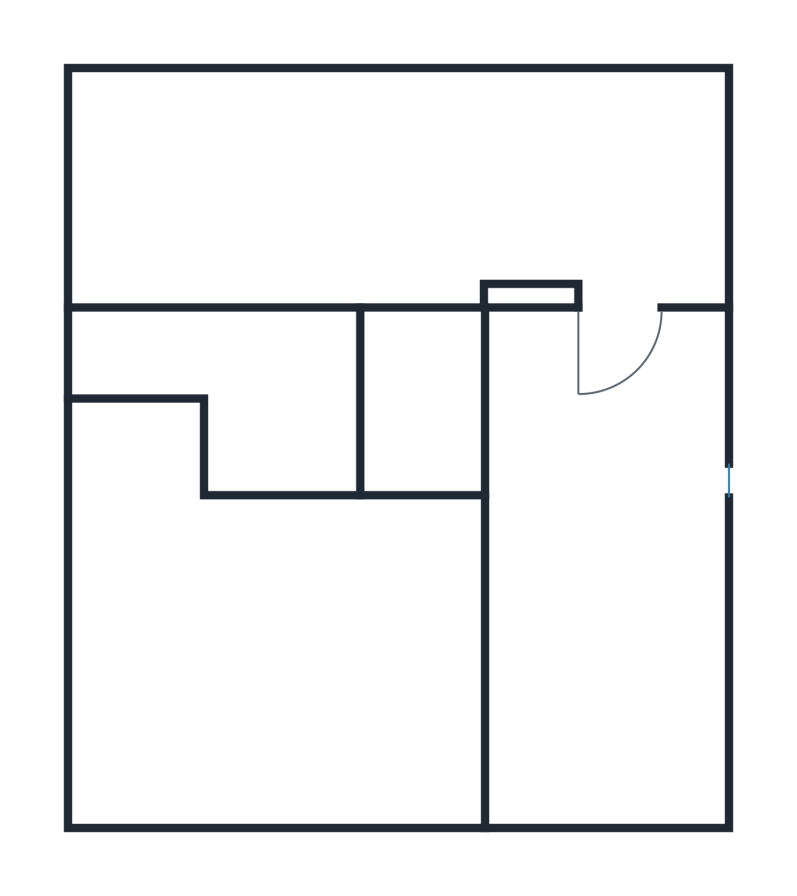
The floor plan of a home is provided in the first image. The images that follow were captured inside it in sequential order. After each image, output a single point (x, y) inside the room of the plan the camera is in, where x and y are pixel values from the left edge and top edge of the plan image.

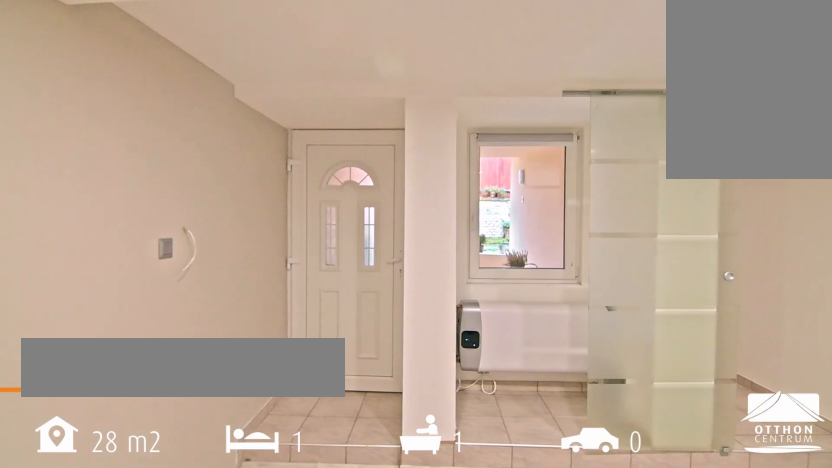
(355, 194)
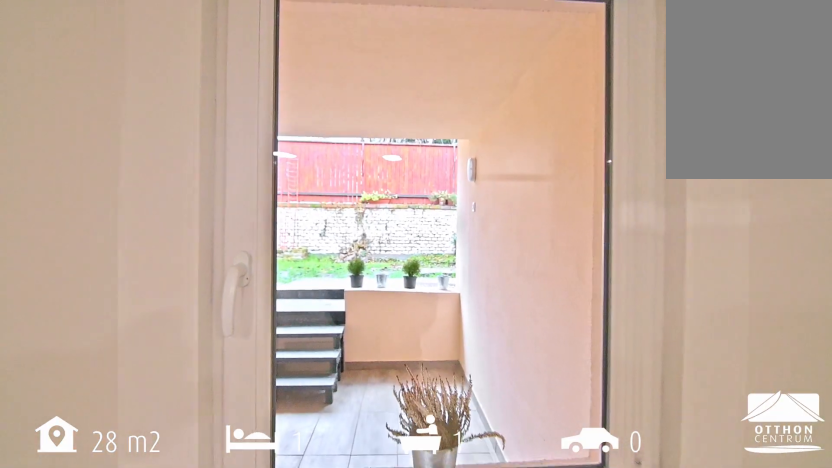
(355, 194)
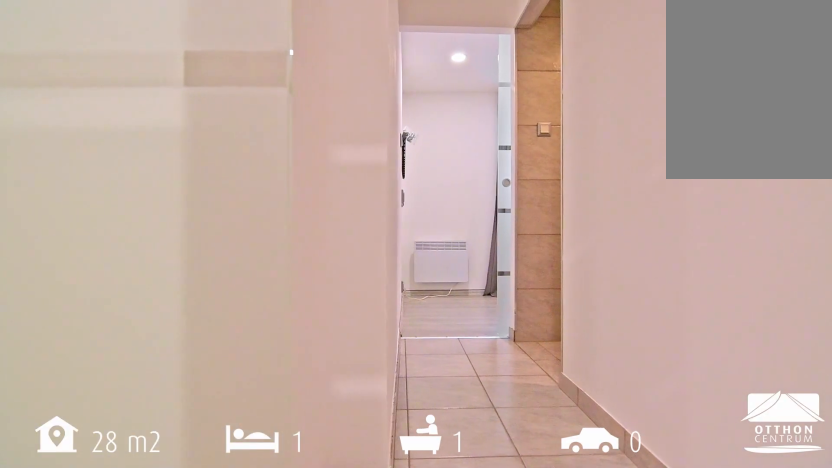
(430, 403)
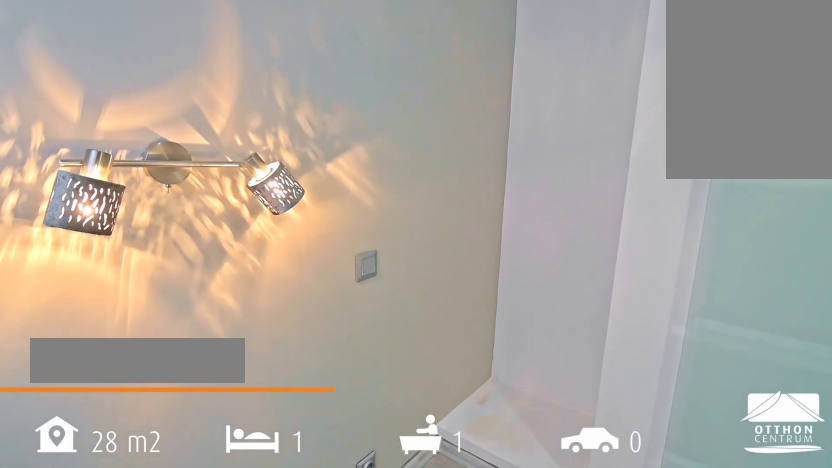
(249, 691)
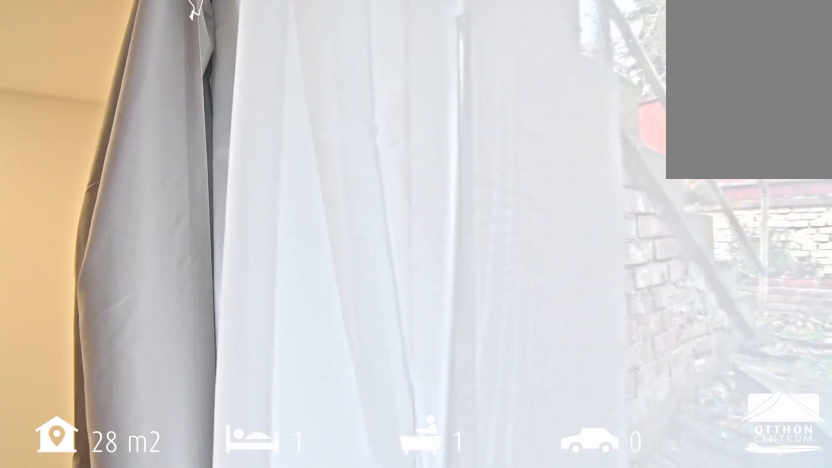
(249, 691)
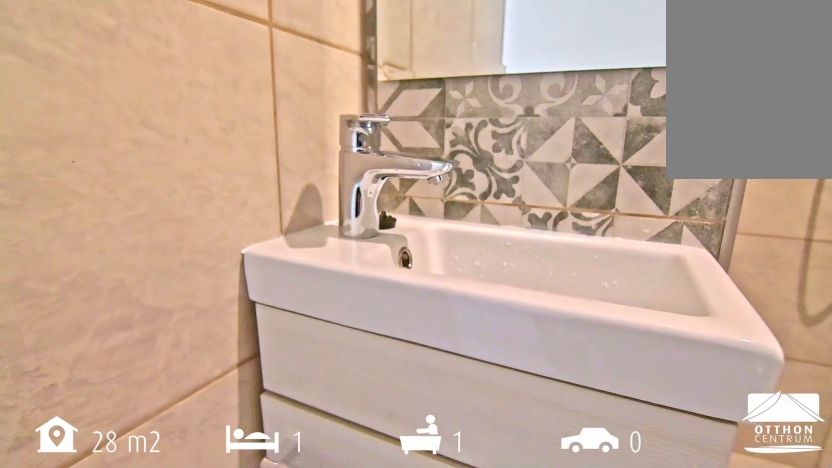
(282, 397)
